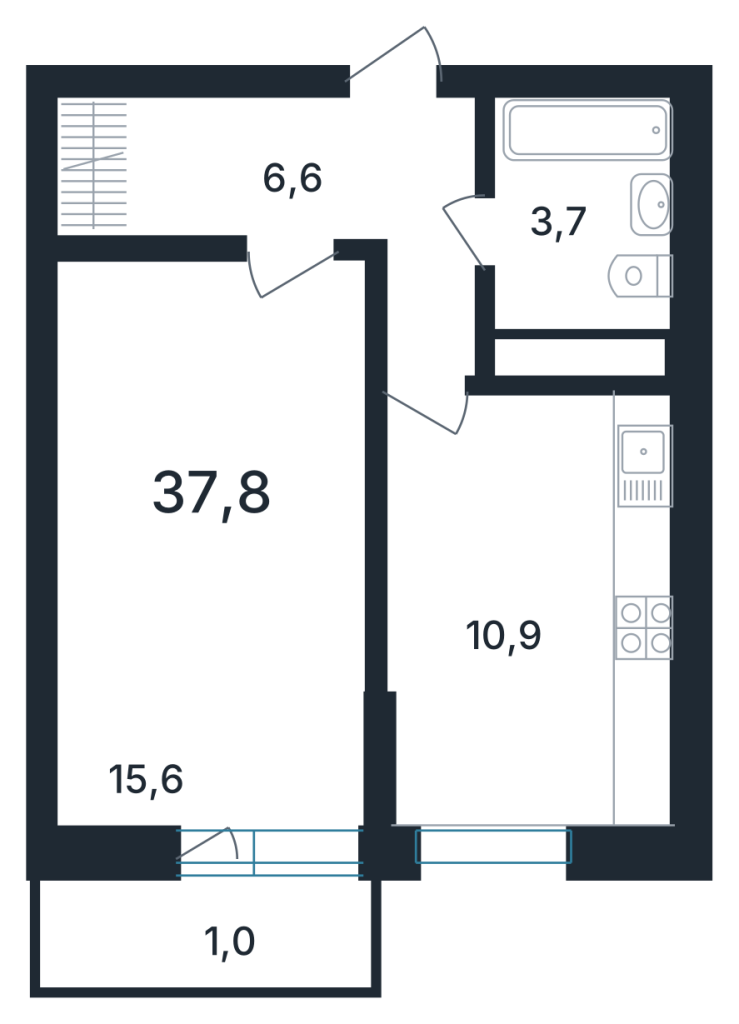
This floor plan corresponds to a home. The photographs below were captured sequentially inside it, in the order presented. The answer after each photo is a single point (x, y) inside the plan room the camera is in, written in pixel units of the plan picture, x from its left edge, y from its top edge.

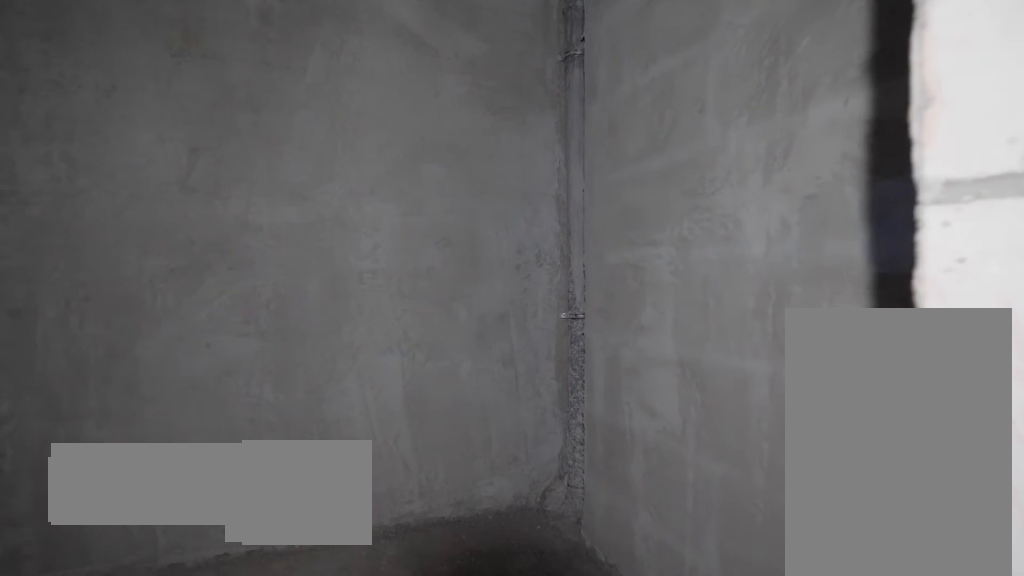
(583, 211)
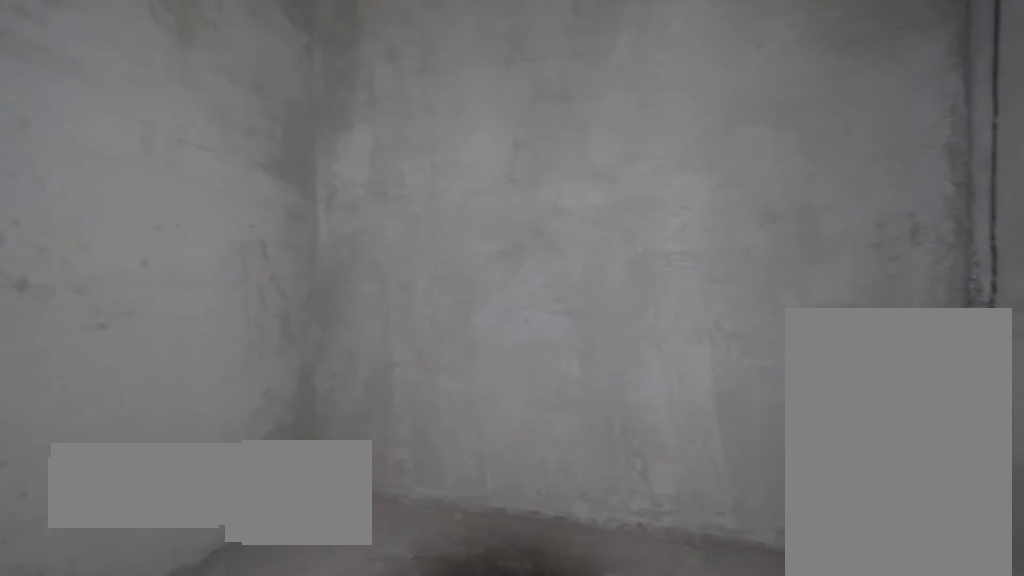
(583, 211)
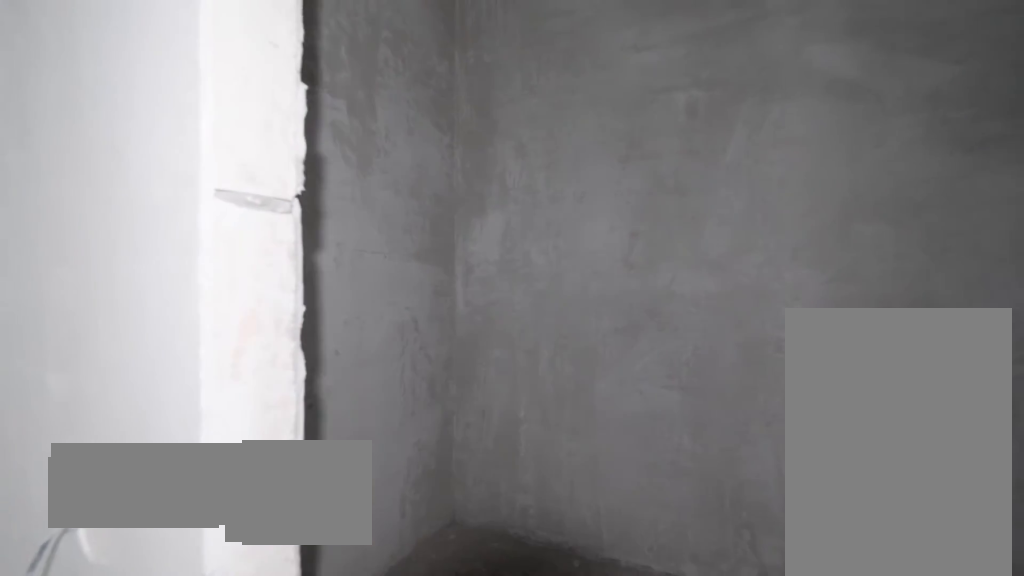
(583, 211)
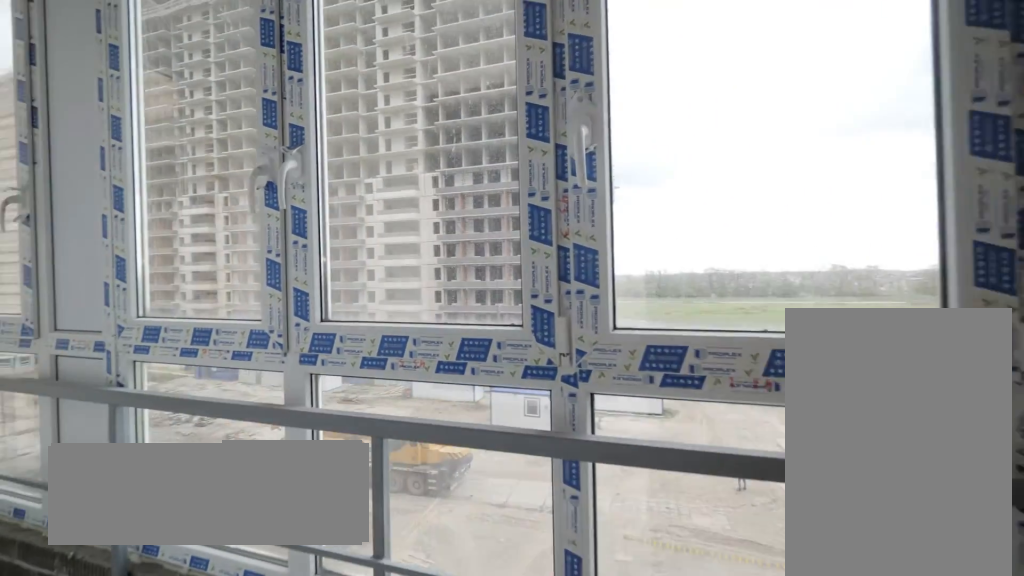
(212, 934)
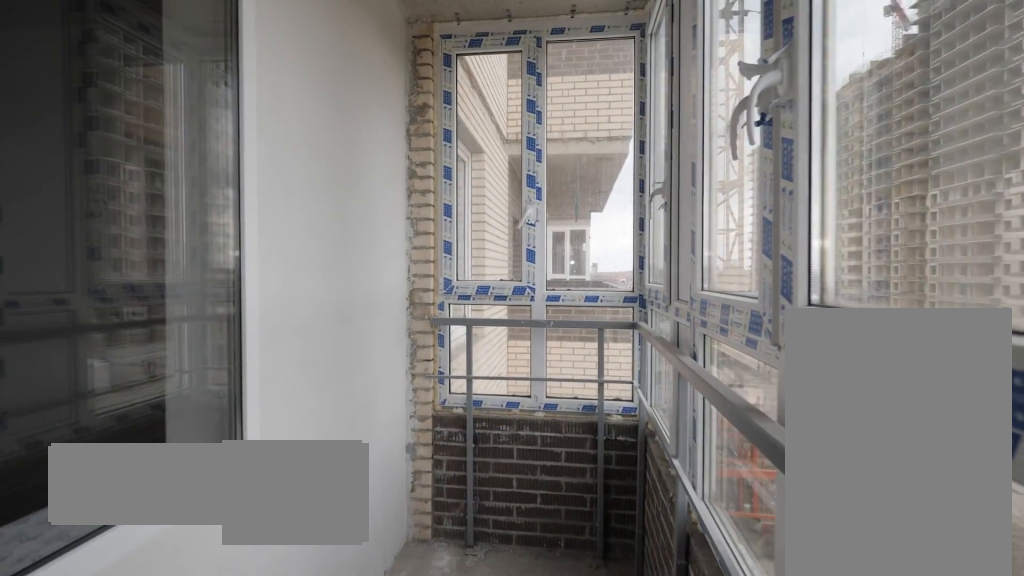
(212, 934)
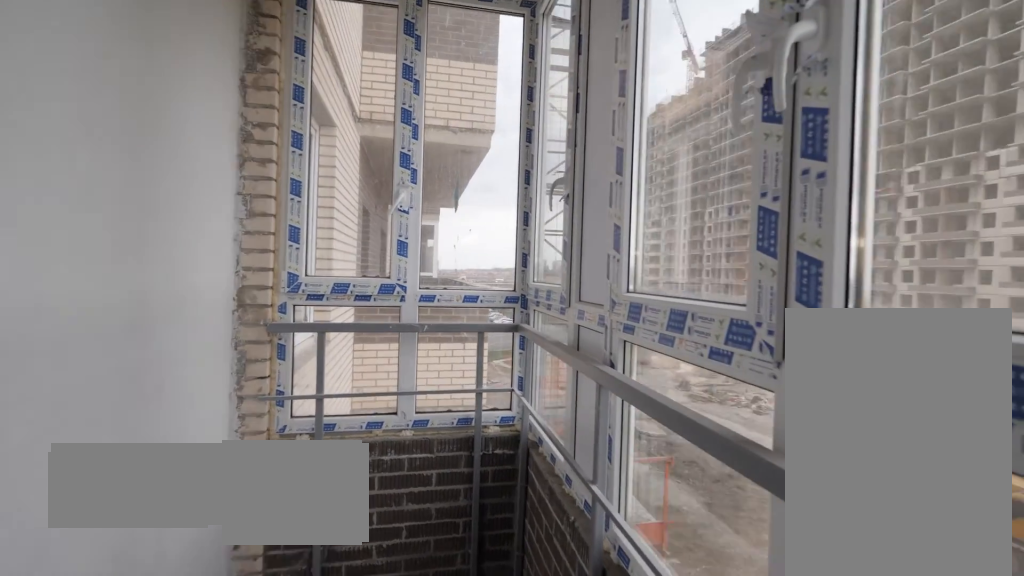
(212, 934)
